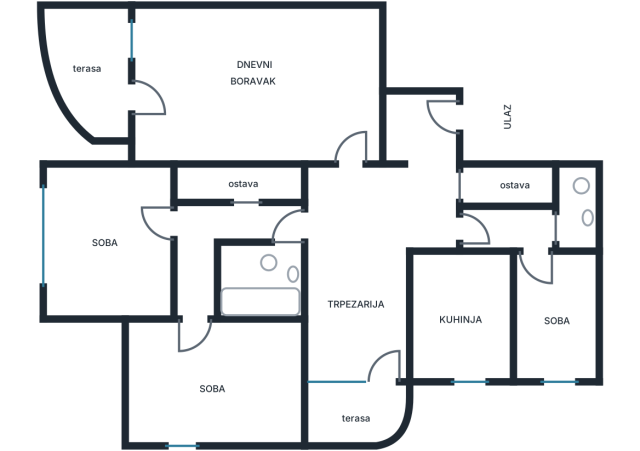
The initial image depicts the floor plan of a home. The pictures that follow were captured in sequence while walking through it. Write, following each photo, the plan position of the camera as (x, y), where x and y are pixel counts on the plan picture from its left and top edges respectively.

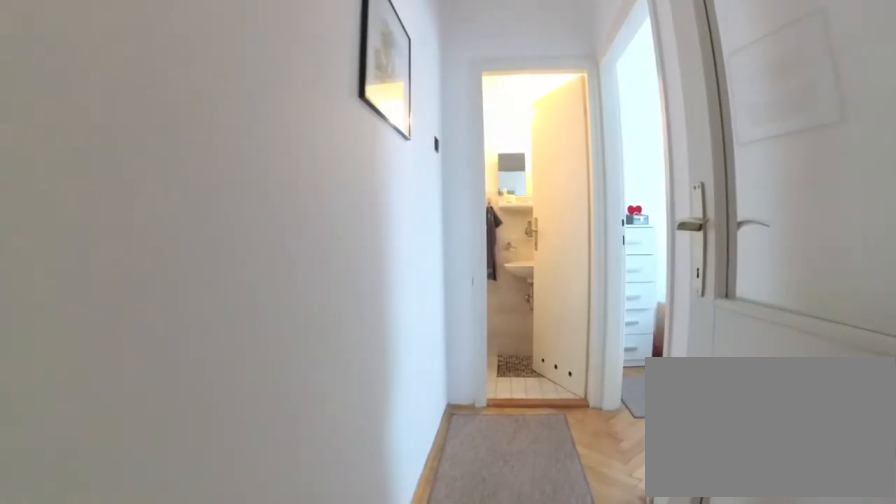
(434, 230)
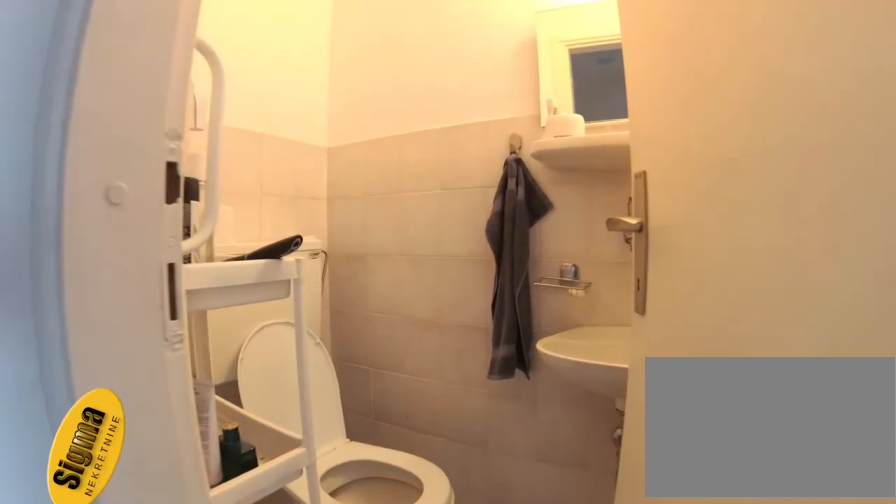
(528, 232)
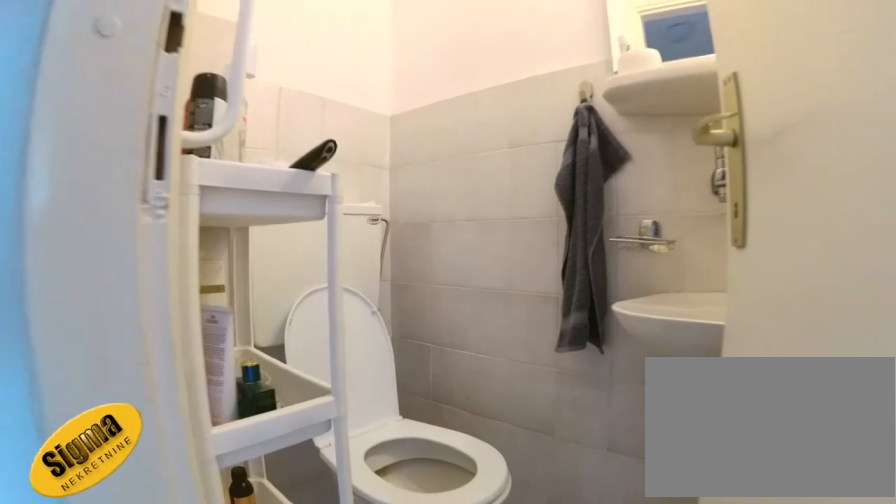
(536, 238)
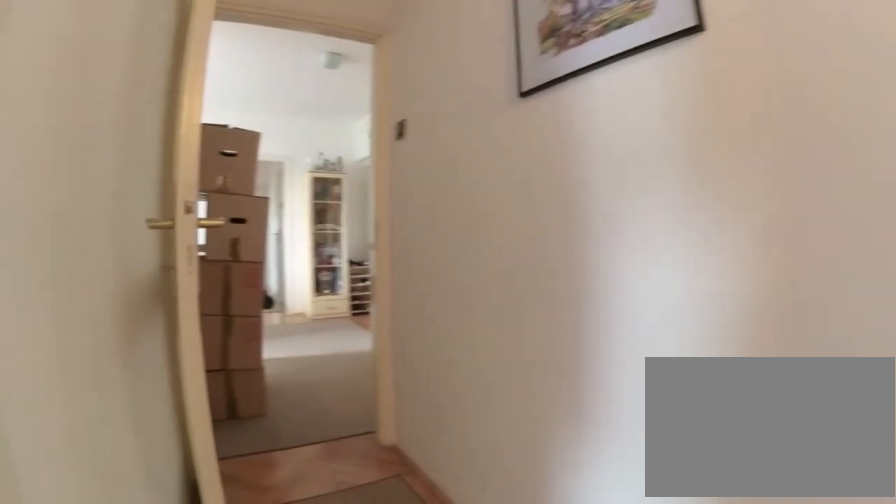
(545, 260)
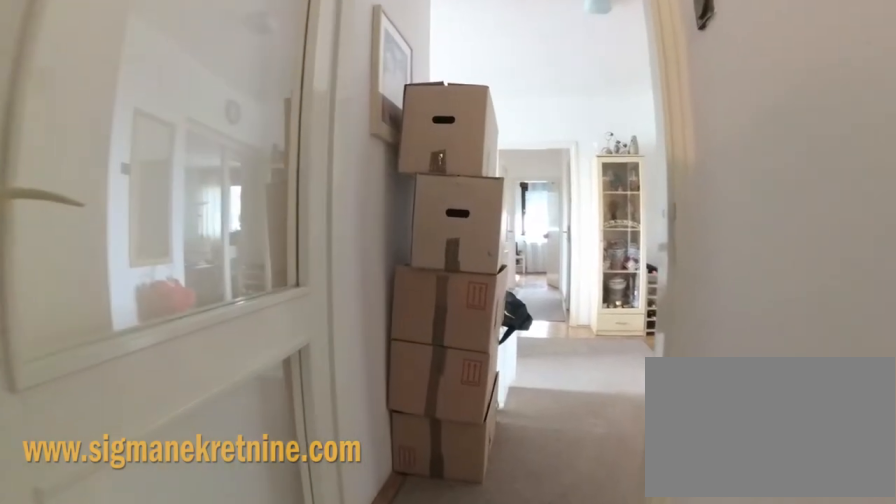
(514, 232)
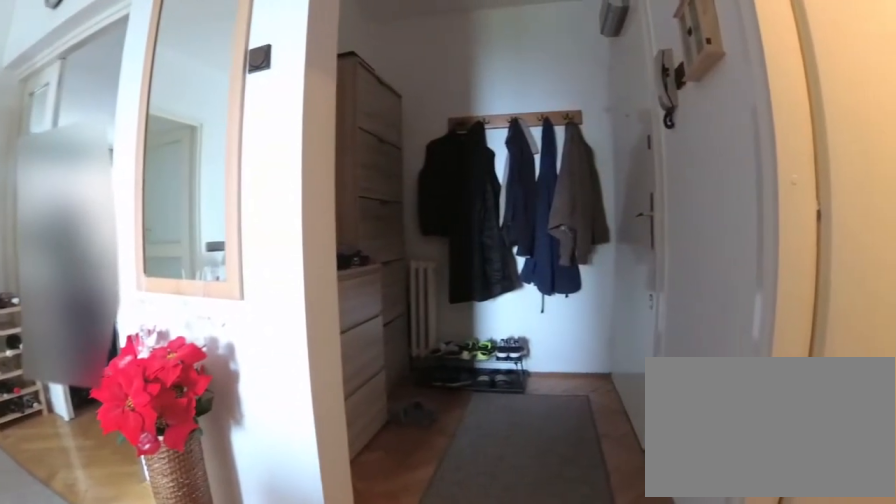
(433, 228)
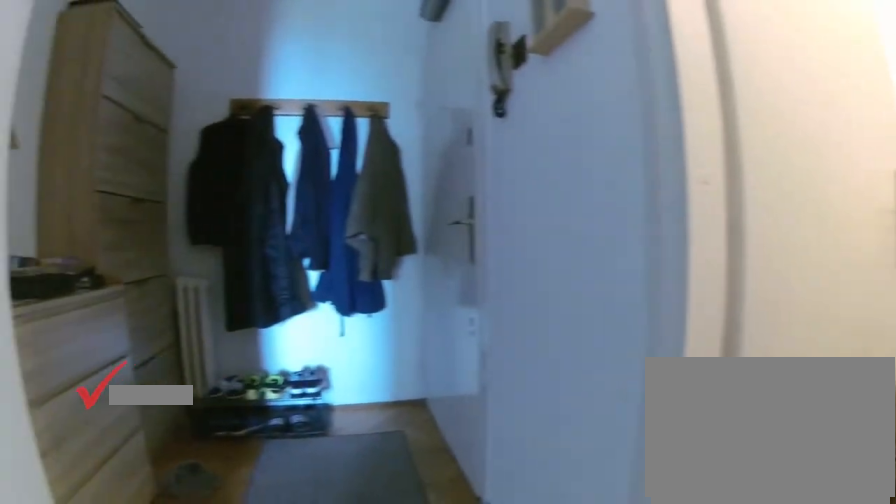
(434, 213)
